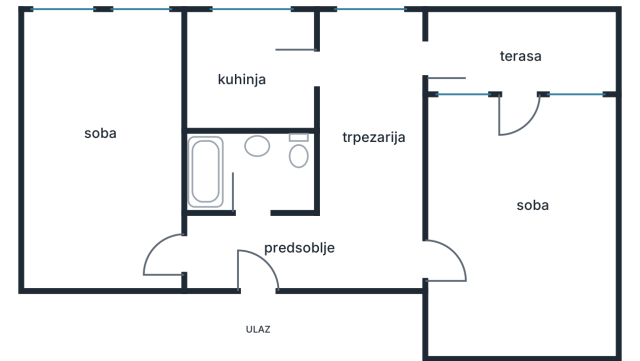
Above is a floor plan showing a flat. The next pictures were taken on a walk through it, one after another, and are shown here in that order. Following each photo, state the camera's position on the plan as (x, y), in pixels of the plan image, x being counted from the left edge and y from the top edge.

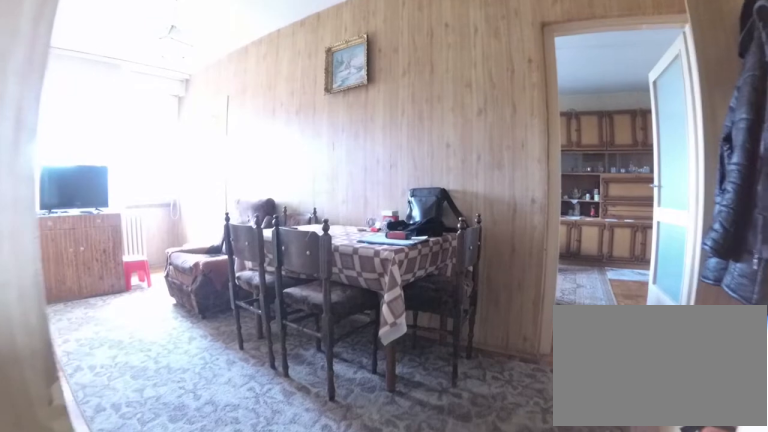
(304, 251)
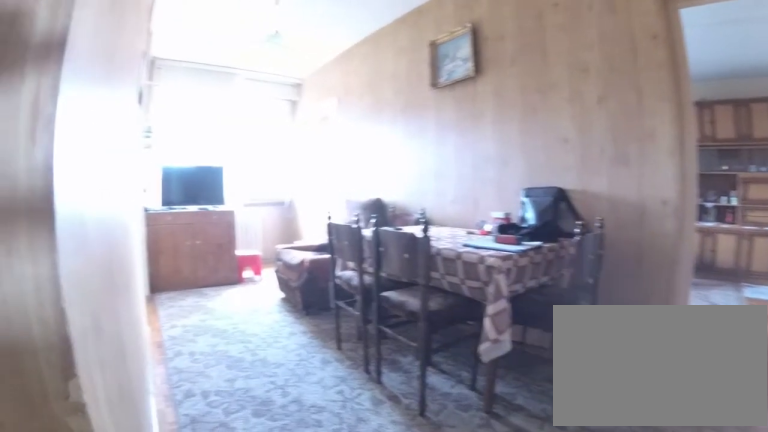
(316, 250)
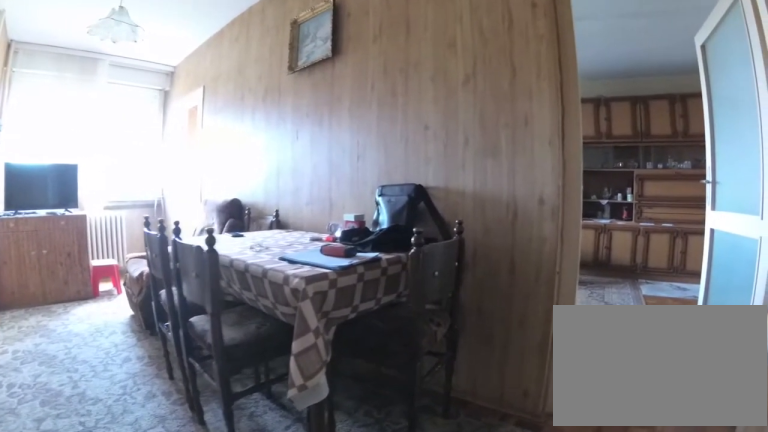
(329, 245)
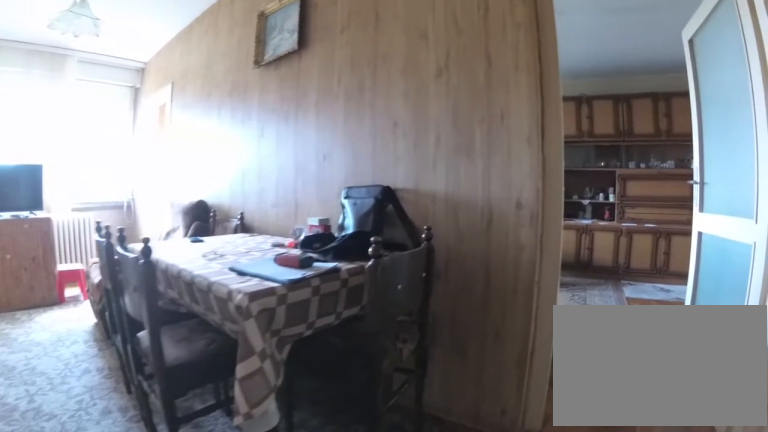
(332, 244)
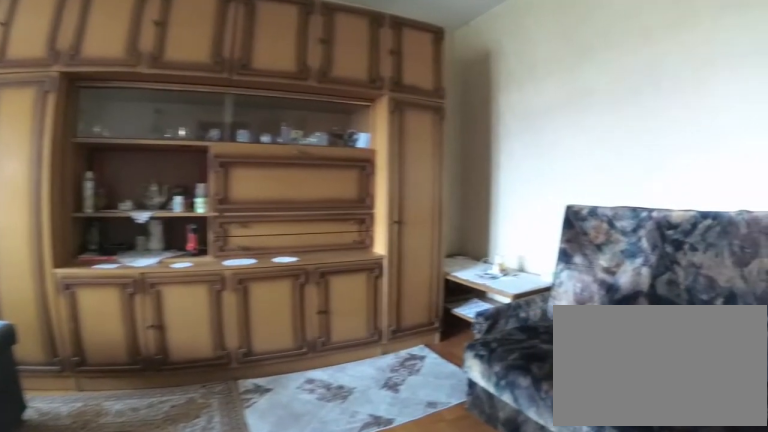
(461, 256)
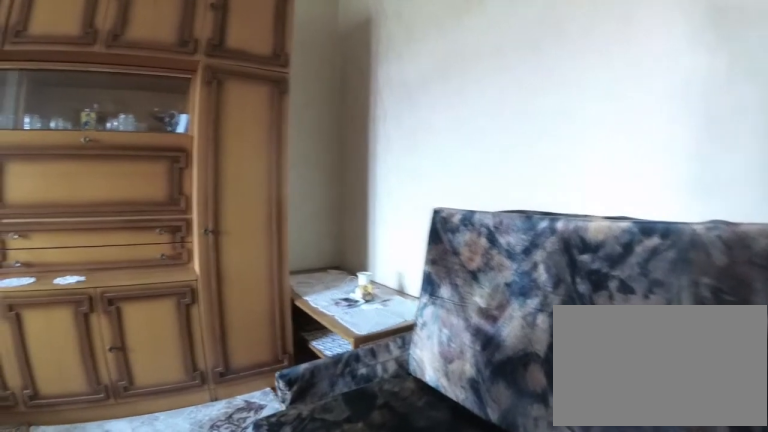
(490, 304)
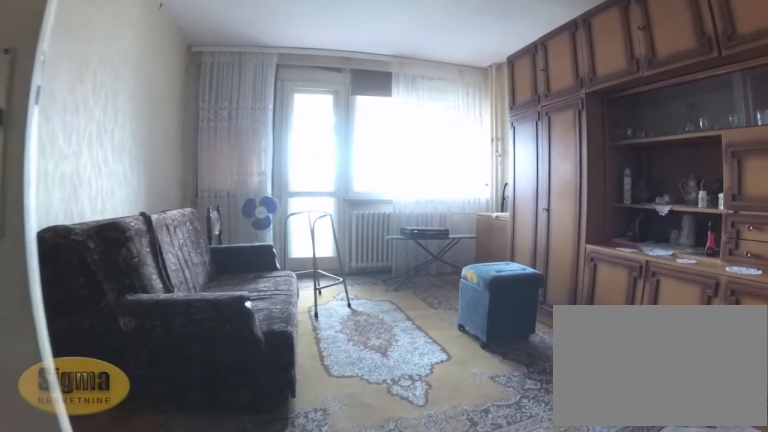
(523, 326)
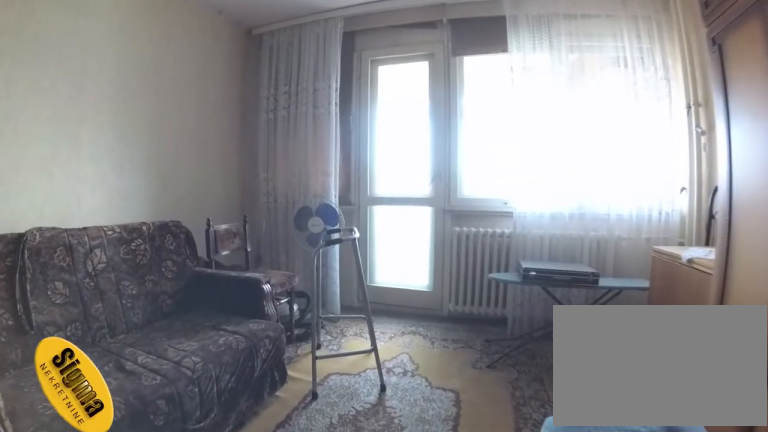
(527, 257)
